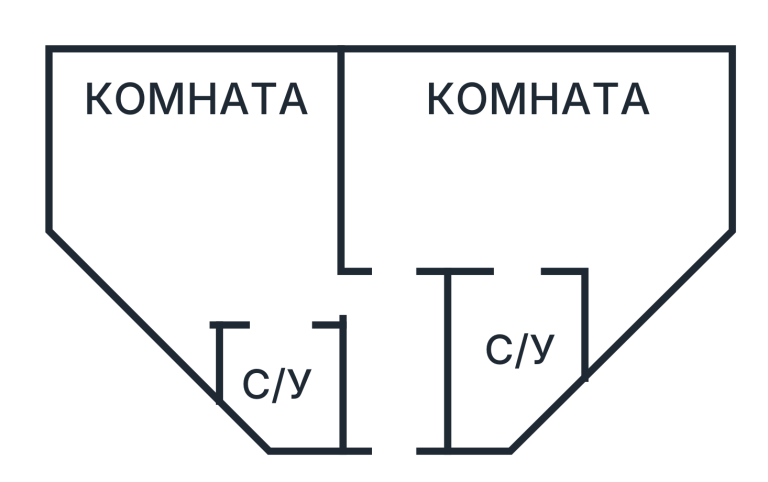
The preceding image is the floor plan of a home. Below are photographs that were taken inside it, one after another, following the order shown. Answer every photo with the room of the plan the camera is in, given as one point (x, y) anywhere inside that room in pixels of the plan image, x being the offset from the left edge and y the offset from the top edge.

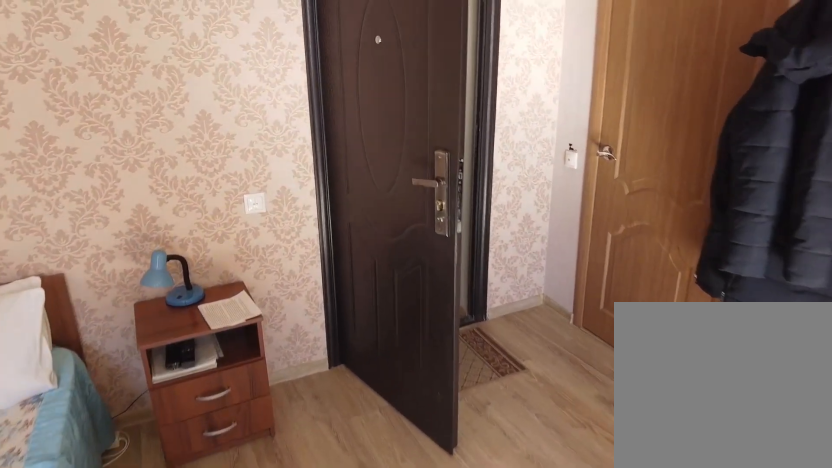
(304, 234)
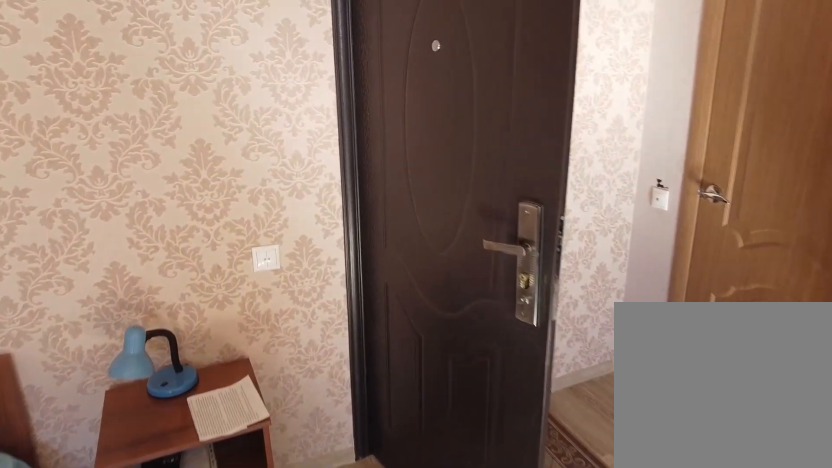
(304, 234)
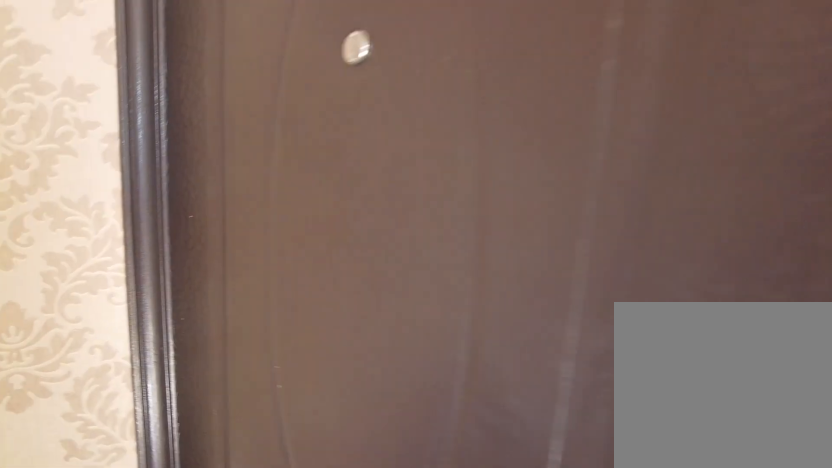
(321, 295)
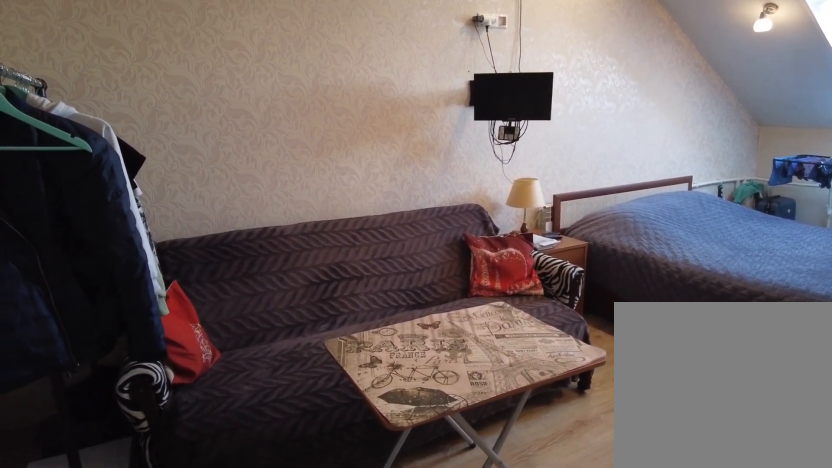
(431, 232)
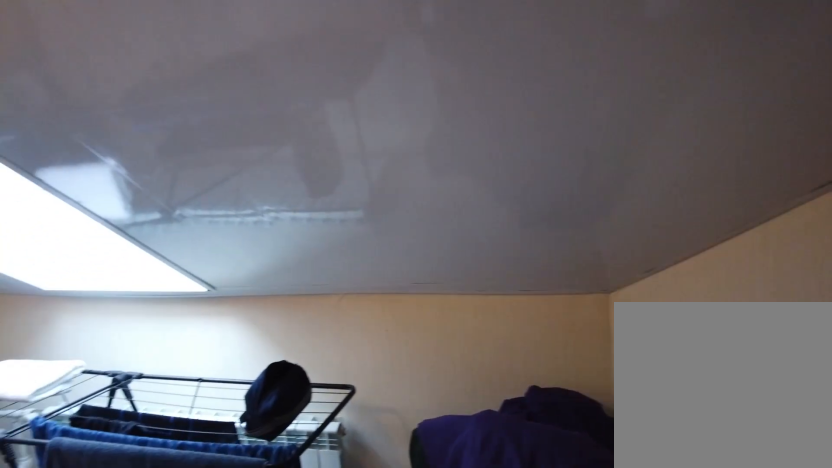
(431, 232)
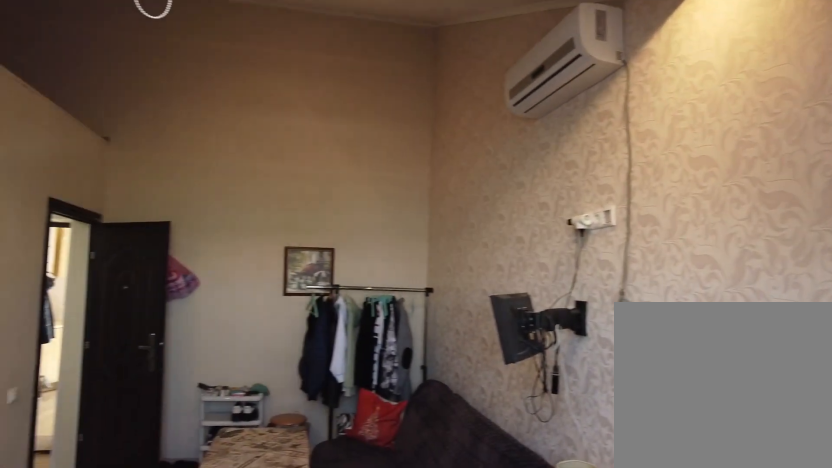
(694, 201)
